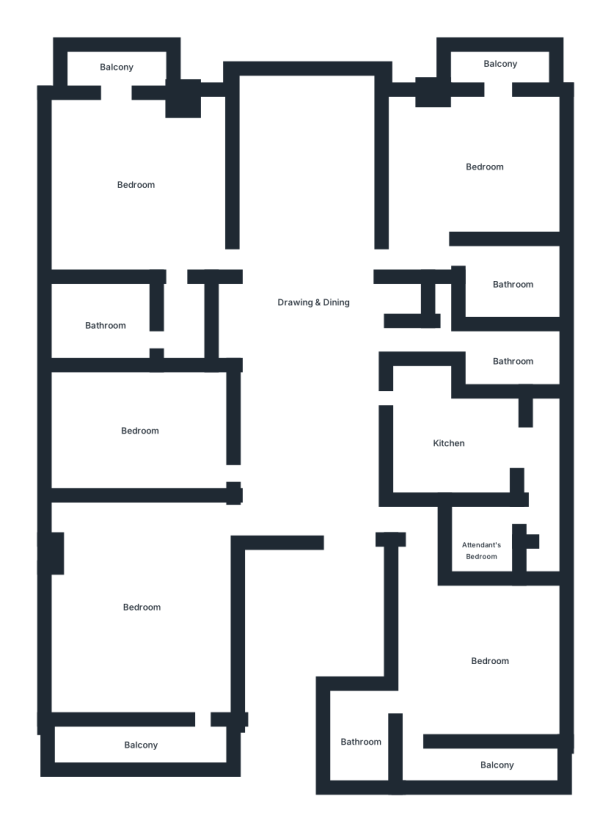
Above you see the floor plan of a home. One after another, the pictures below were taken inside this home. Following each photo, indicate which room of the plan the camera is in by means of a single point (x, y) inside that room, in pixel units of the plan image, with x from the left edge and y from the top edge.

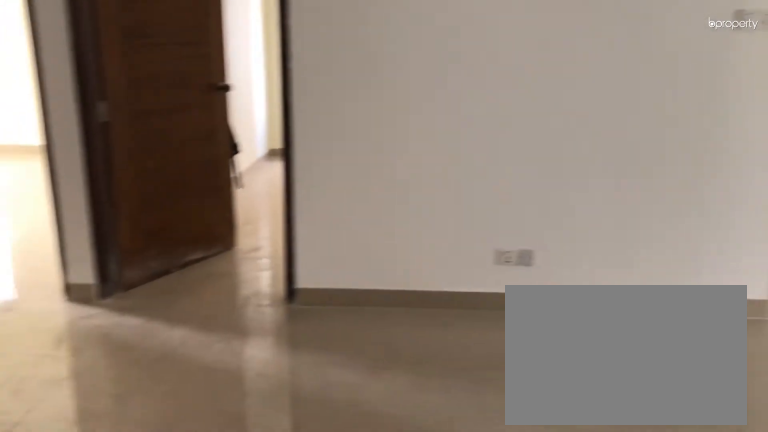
(306, 341)
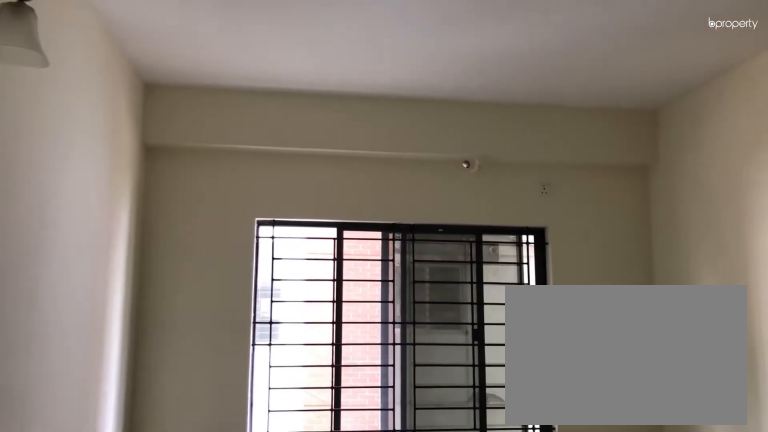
(137, 431)
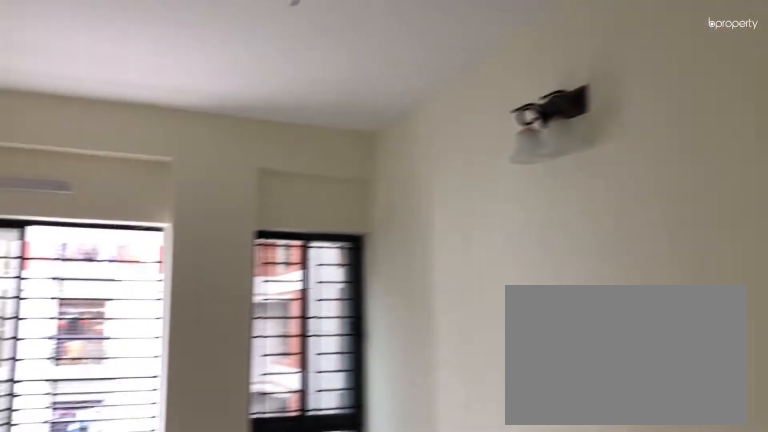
(133, 179)
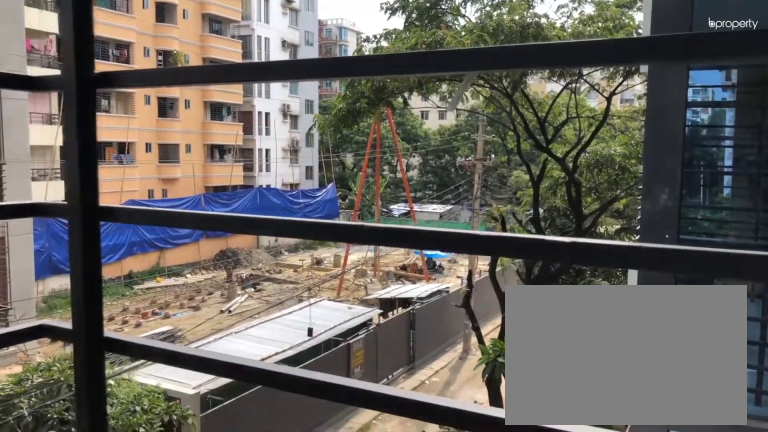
(112, 63)
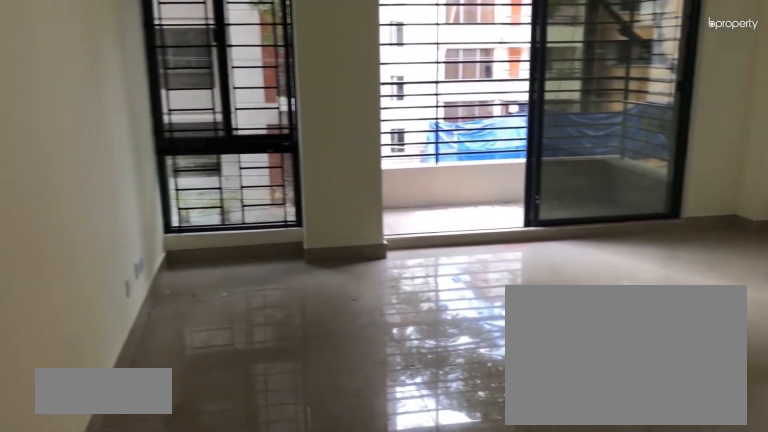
(481, 157)
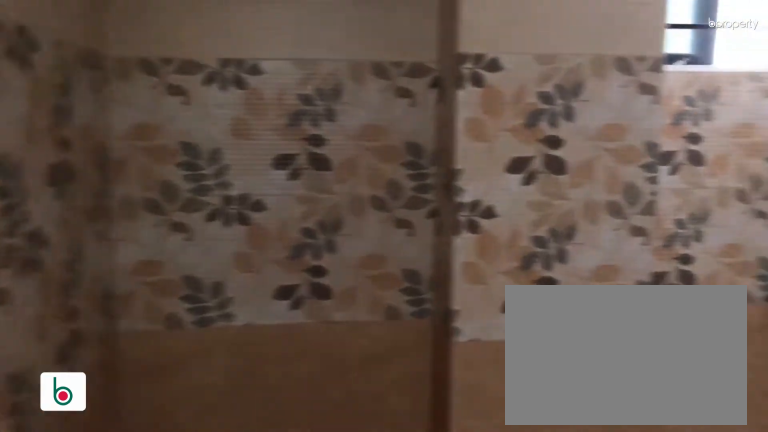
(509, 283)
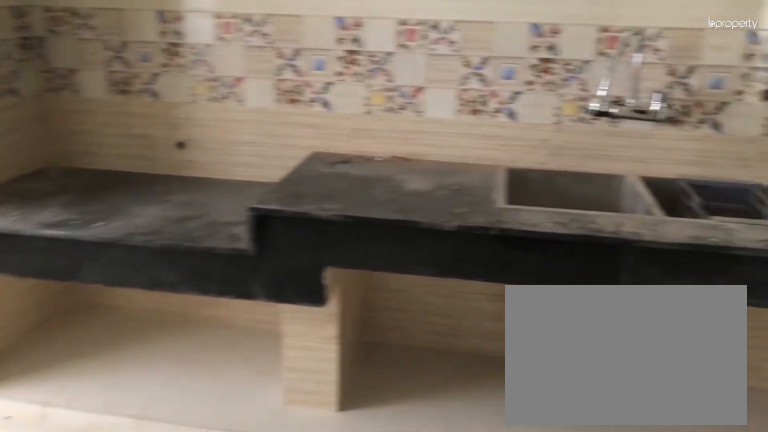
(458, 445)
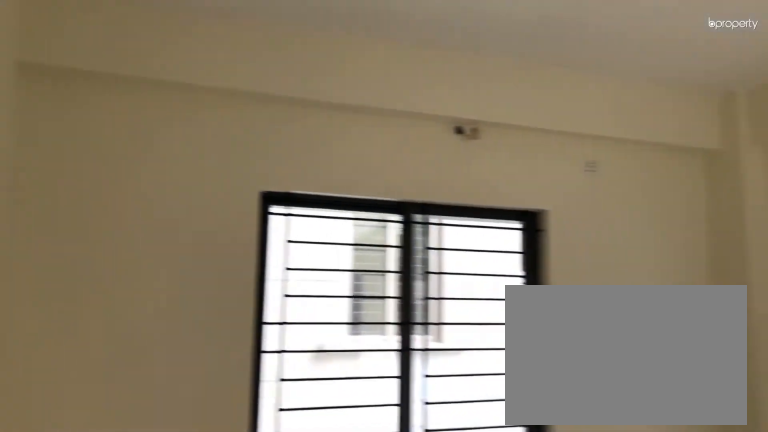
(485, 662)
